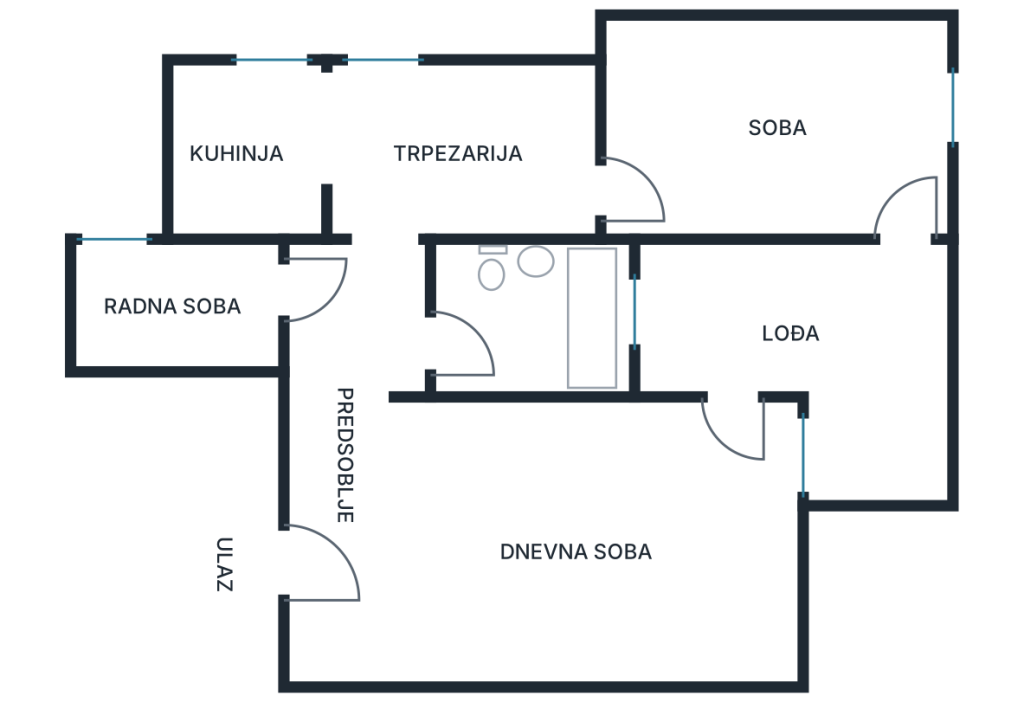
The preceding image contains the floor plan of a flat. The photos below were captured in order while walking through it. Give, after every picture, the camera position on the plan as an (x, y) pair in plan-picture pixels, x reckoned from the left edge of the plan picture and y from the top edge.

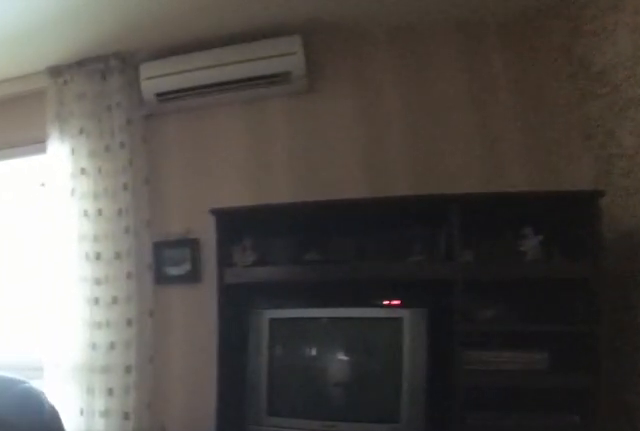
(515, 567)
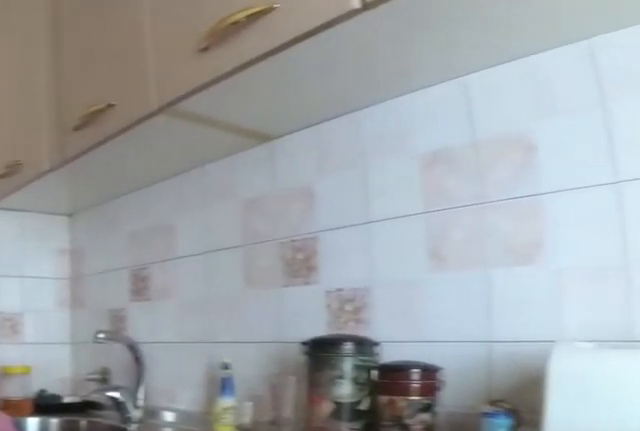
(276, 105)
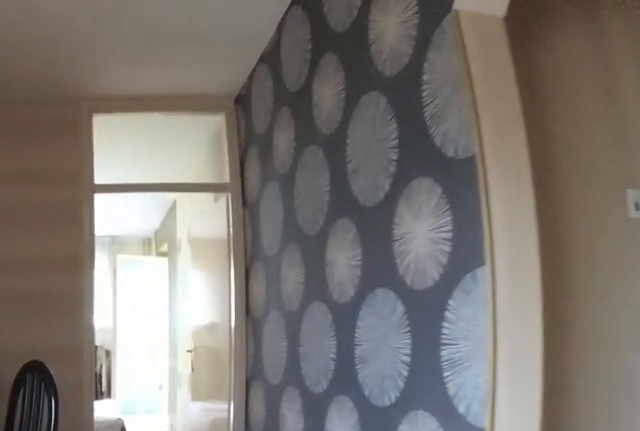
(349, 141)
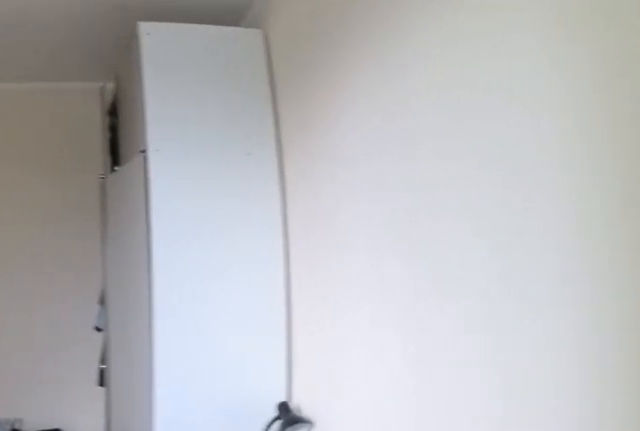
(924, 127)
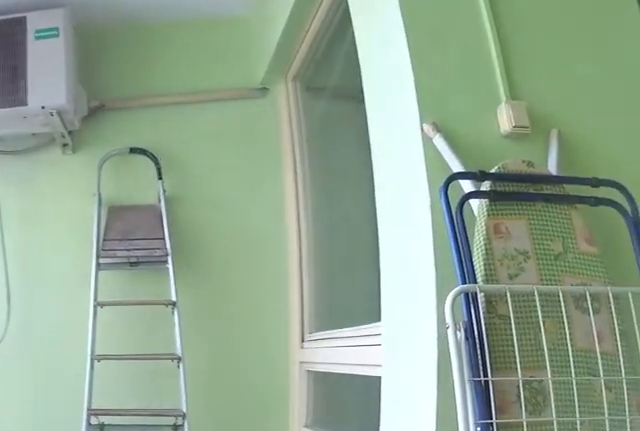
(896, 260)
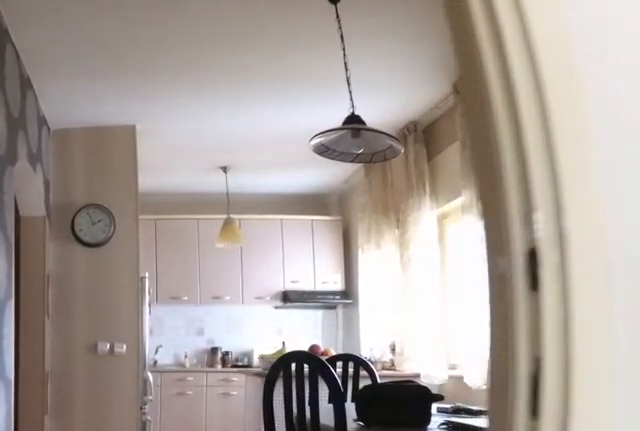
(713, 203)
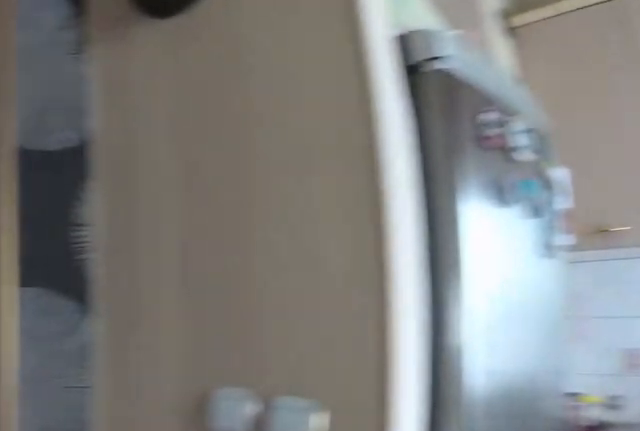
(384, 179)
